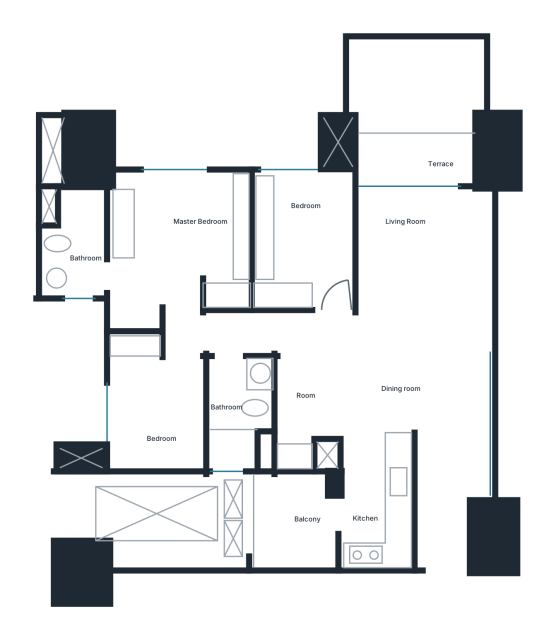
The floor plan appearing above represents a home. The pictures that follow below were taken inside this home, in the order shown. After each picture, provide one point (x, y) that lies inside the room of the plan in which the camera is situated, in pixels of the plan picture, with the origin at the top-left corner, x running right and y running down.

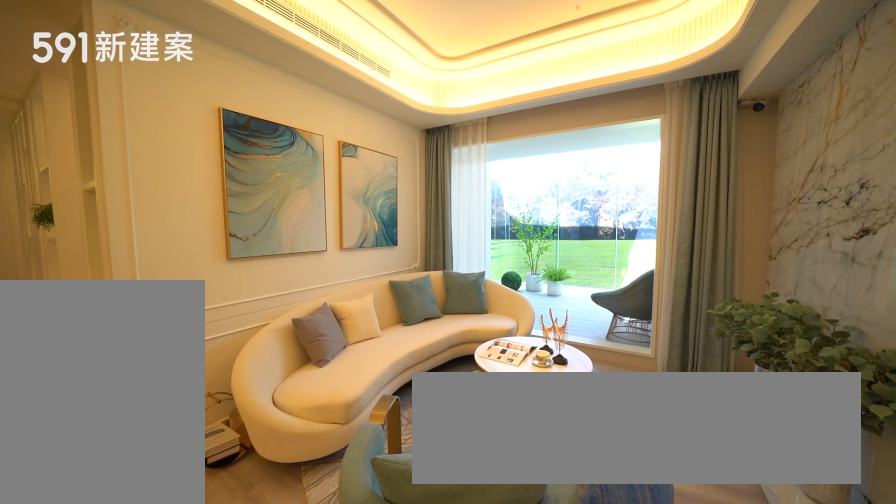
(422, 247)
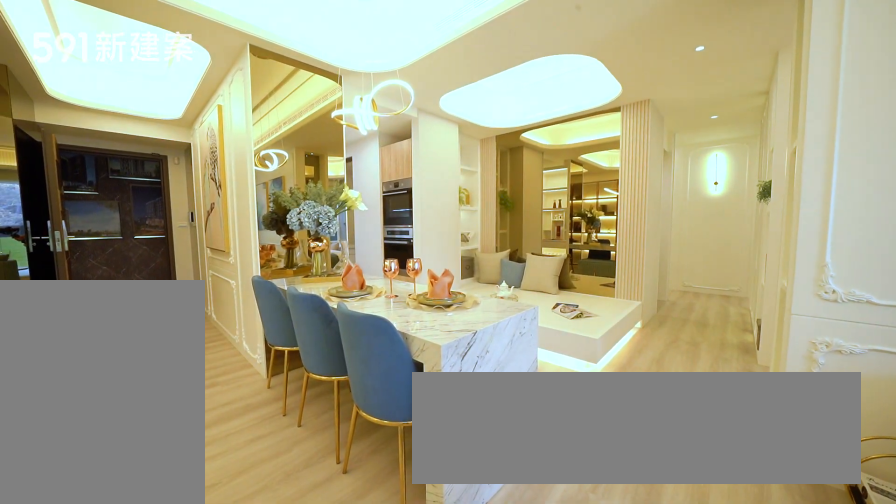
(403, 383)
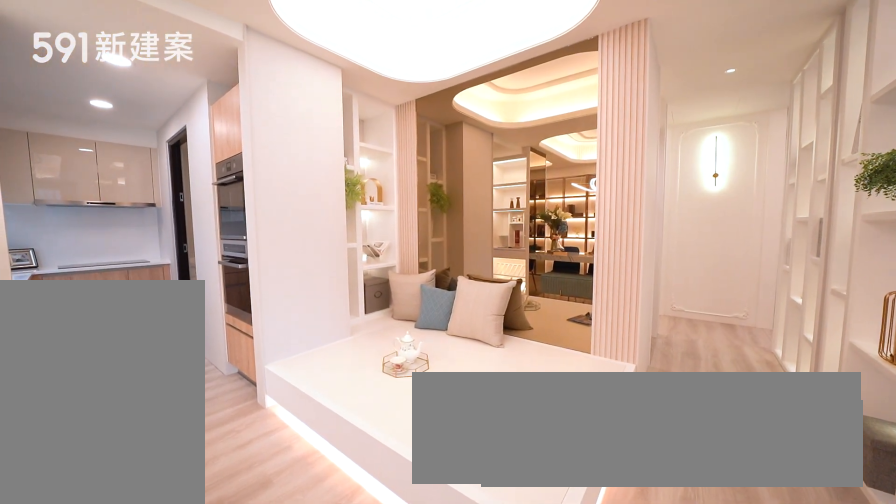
(304, 410)
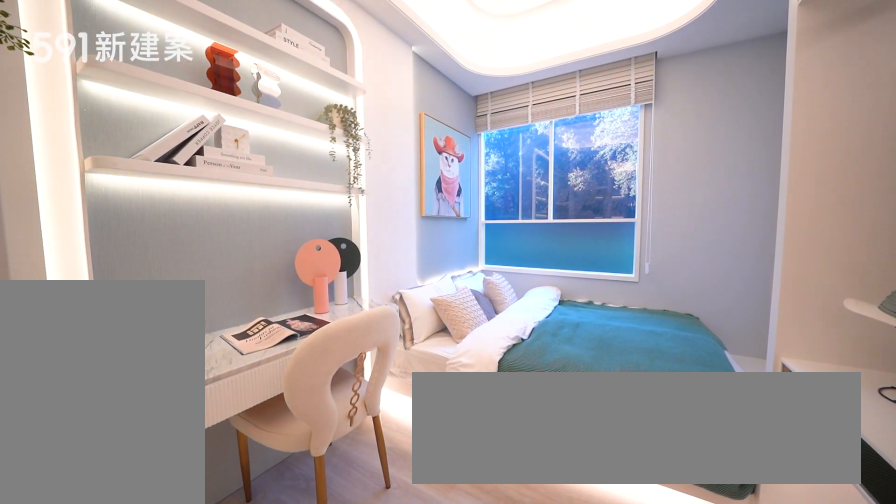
(300, 236)
